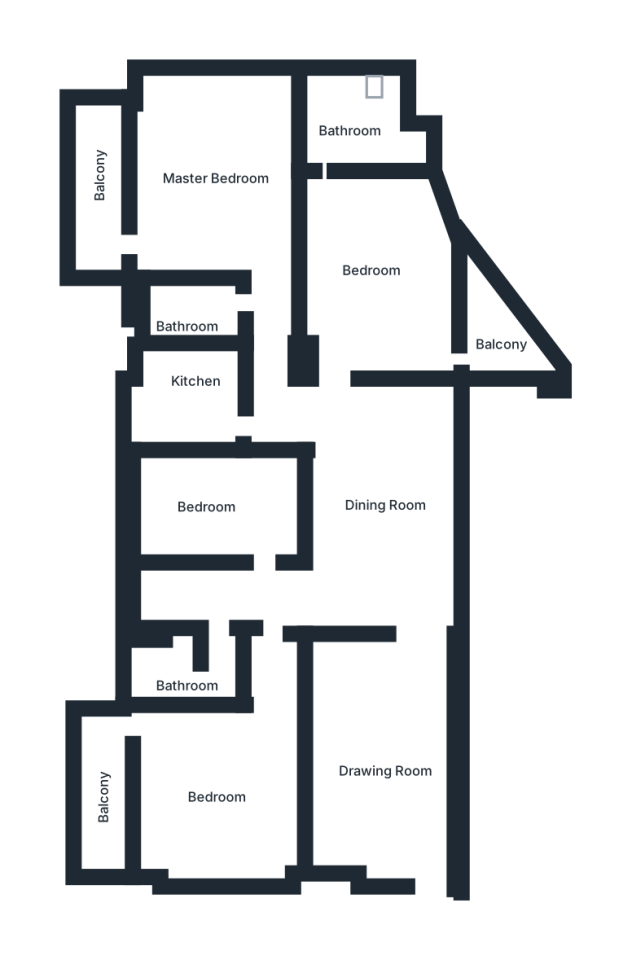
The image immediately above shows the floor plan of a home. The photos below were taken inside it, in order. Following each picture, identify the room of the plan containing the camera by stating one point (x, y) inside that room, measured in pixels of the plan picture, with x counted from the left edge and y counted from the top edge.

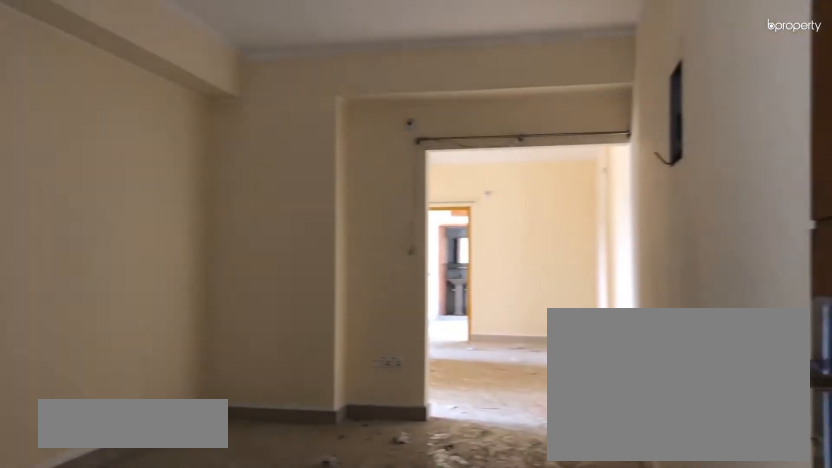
(382, 749)
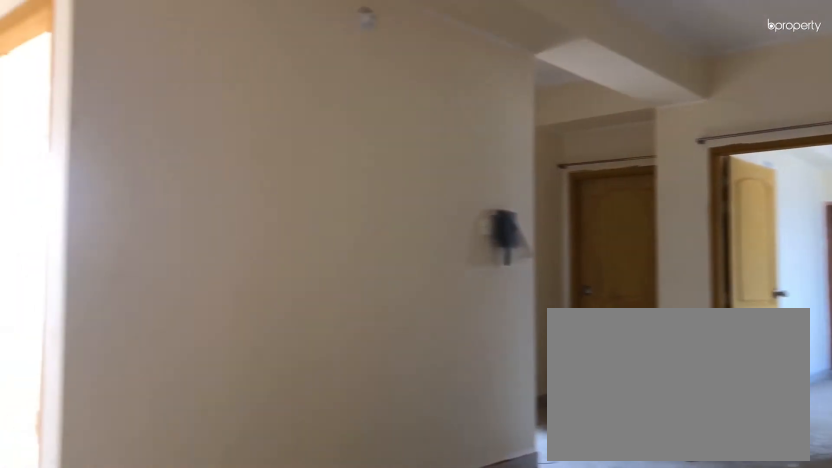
(385, 513)
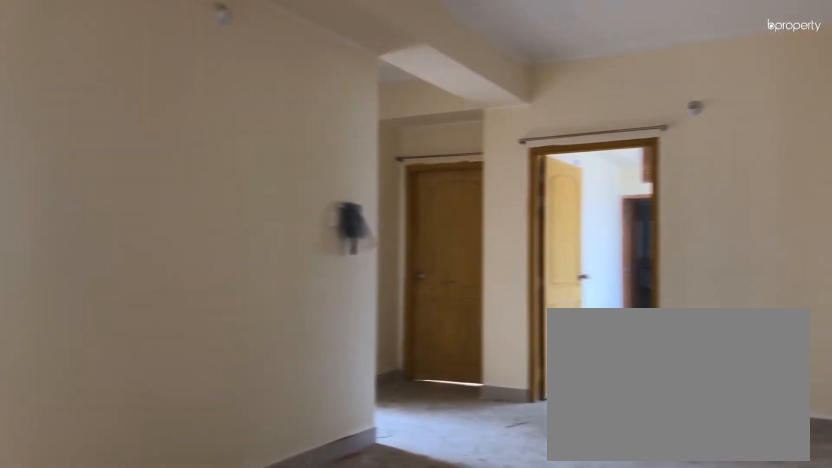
(385, 513)
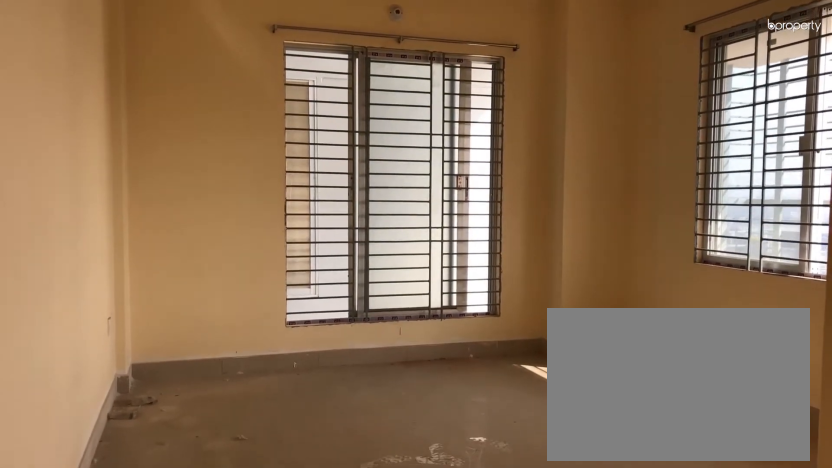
(215, 799)
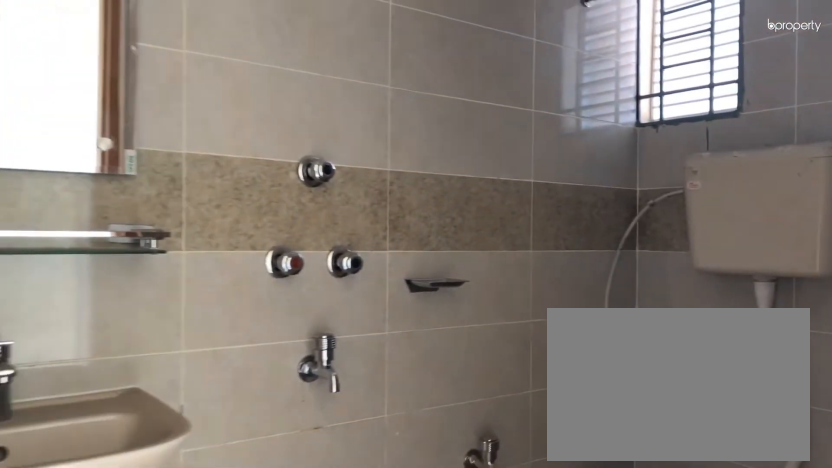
(179, 666)
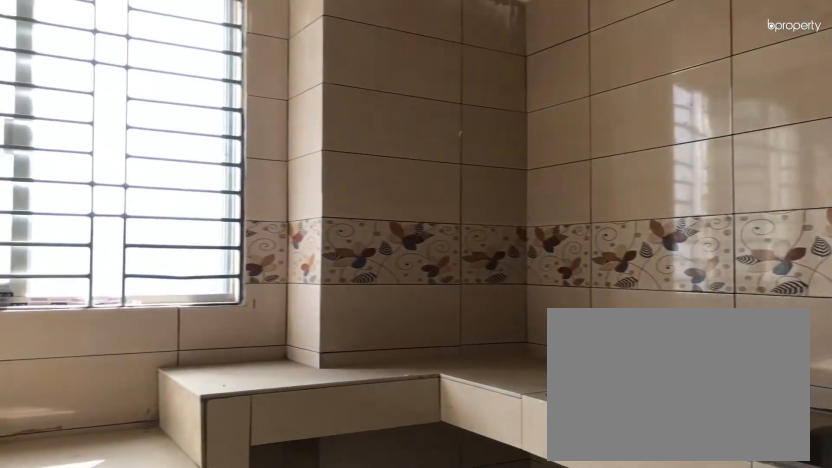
(183, 376)
